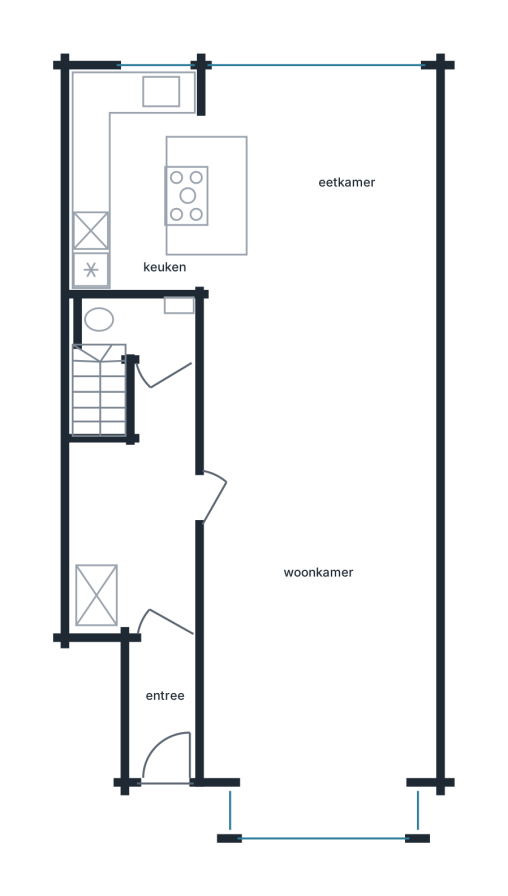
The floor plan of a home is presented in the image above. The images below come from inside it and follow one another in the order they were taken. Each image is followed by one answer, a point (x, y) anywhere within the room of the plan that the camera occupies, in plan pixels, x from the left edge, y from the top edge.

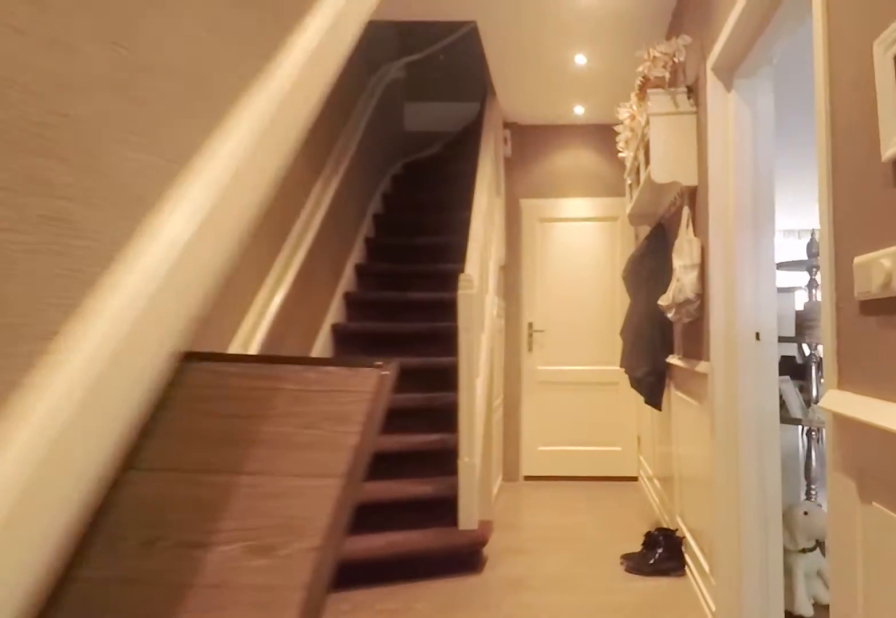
(145, 559)
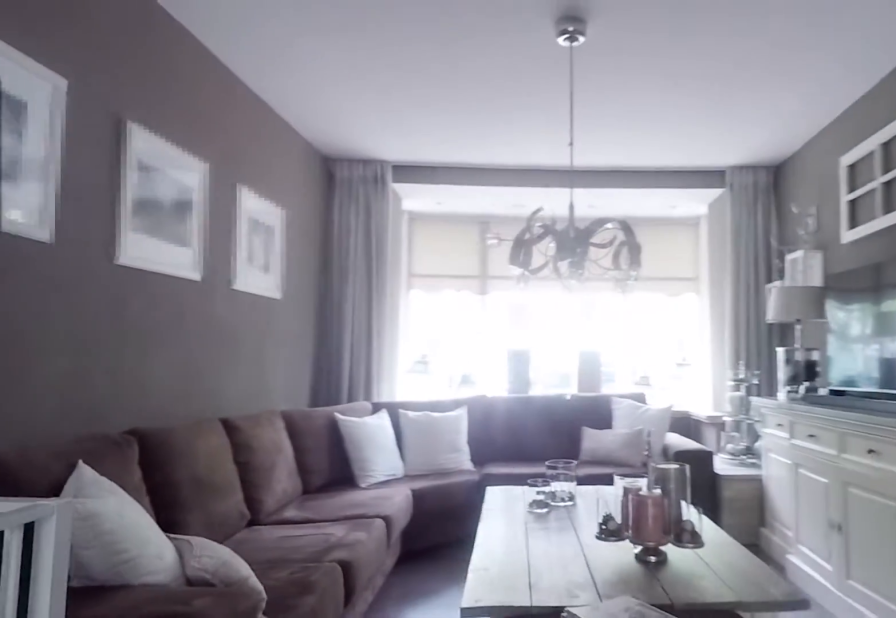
(317, 431)
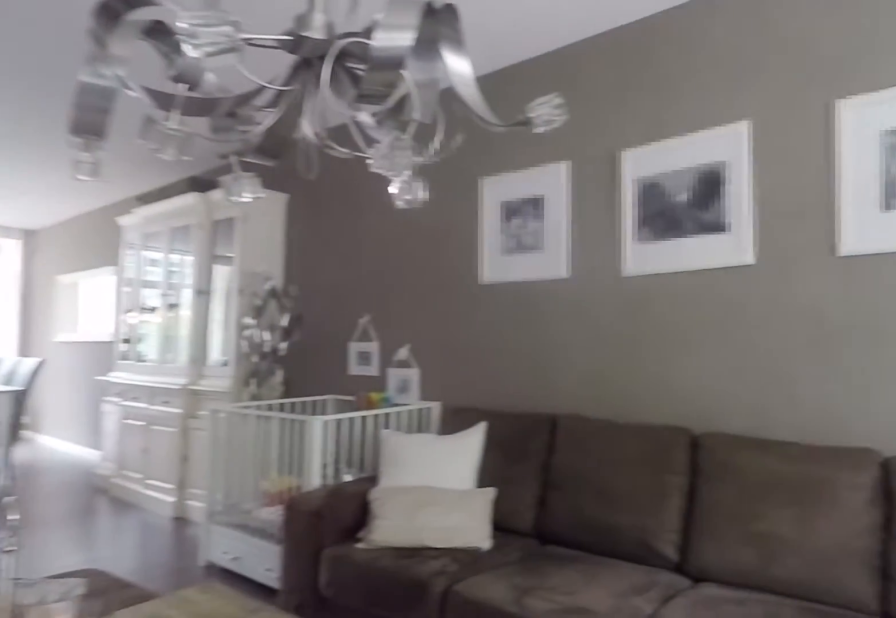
(317, 431)
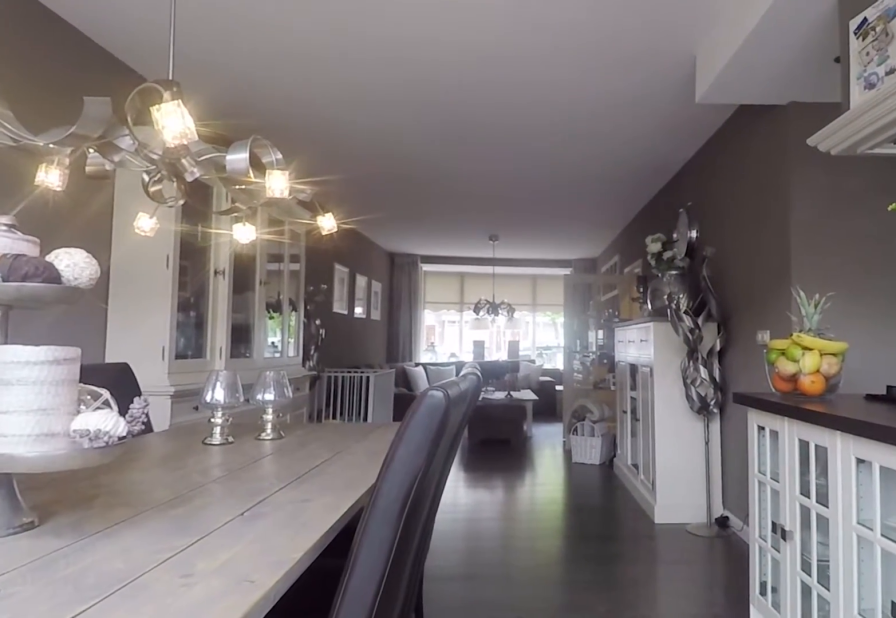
(220, 152)
